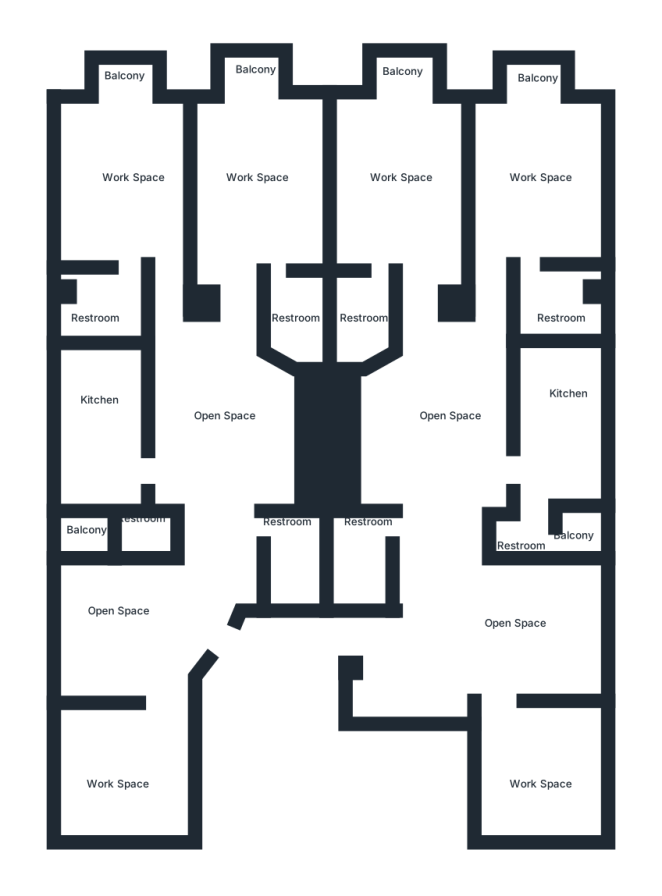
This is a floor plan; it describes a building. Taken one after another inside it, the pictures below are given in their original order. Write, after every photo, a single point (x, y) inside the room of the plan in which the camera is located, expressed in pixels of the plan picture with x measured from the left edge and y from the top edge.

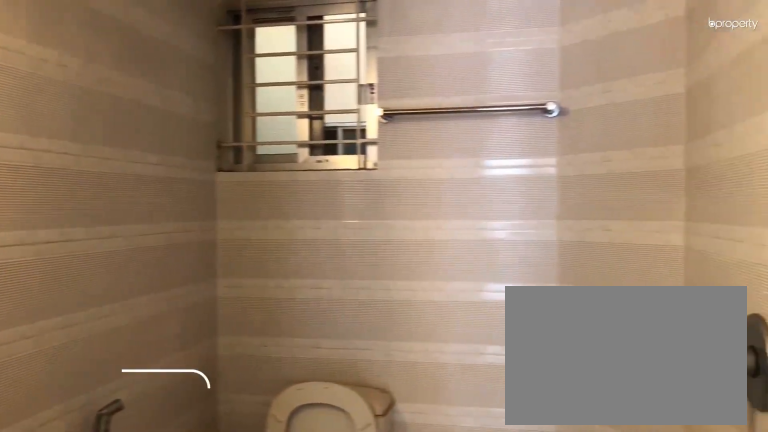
(295, 314)
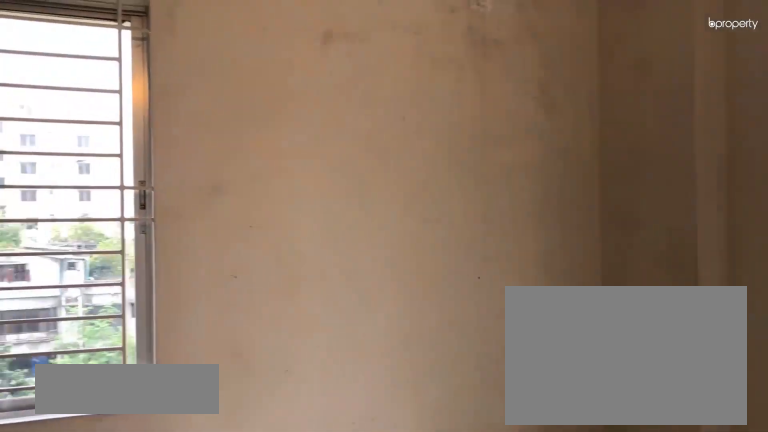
(128, 165)
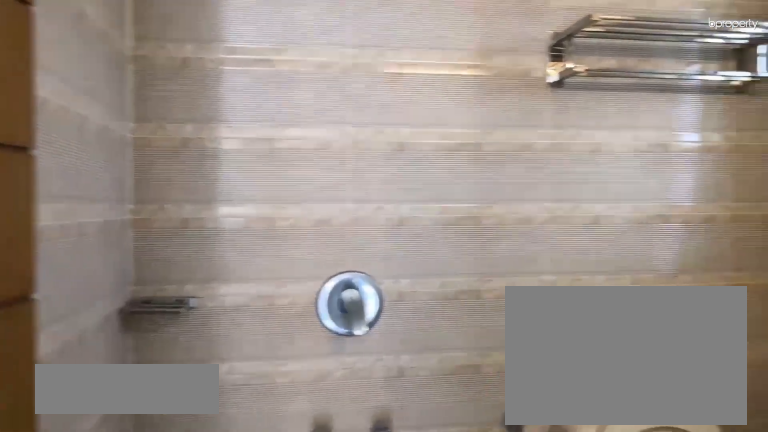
(104, 302)
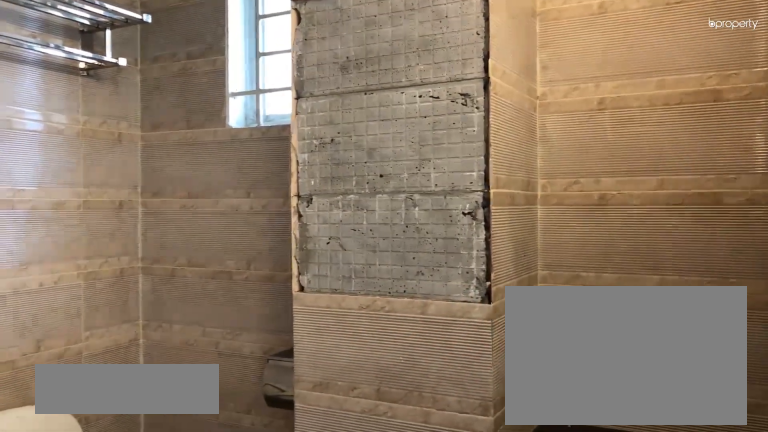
(104, 302)
